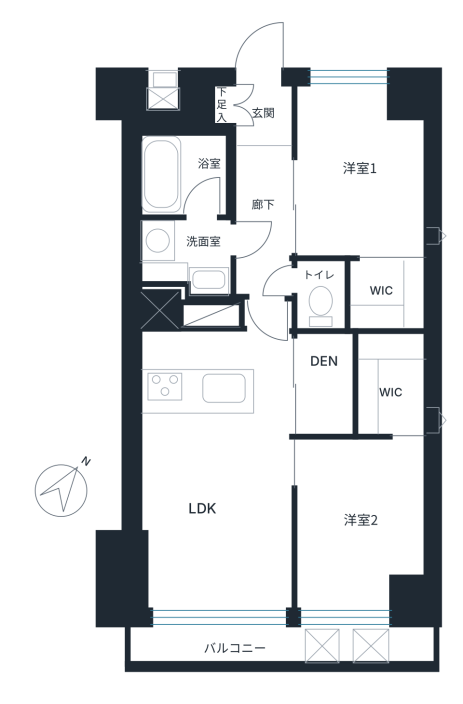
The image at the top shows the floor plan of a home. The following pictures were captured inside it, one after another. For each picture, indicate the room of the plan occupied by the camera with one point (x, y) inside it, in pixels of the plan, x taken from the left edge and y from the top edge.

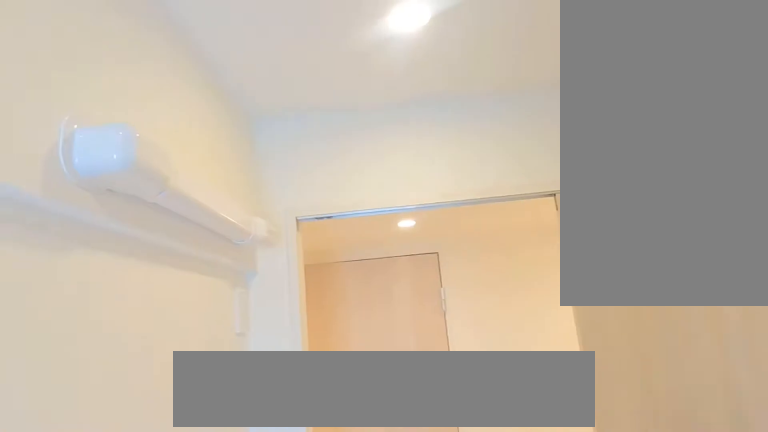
(364, 177)
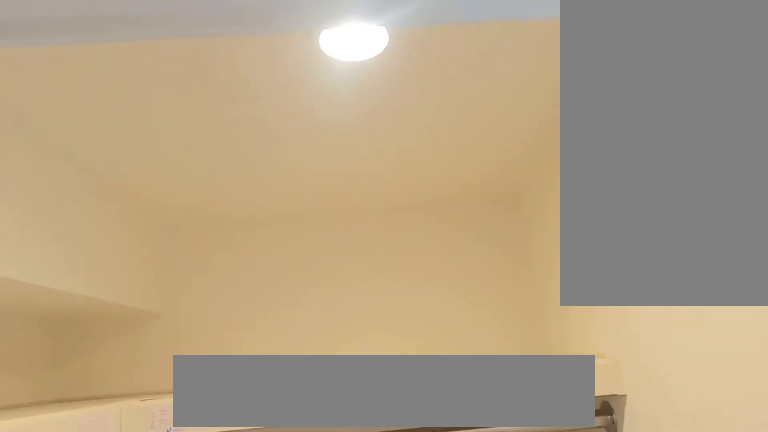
(364, 176)
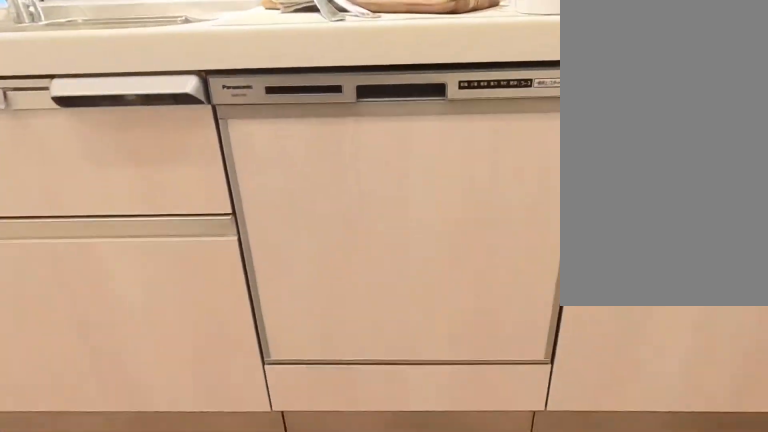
(199, 358)
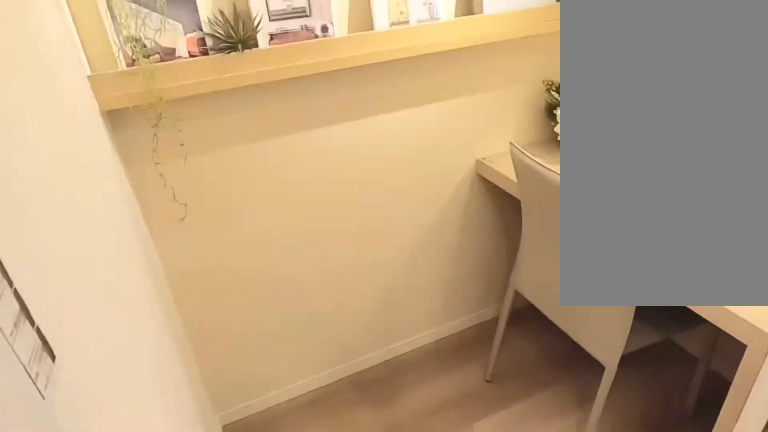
(317, 375)
